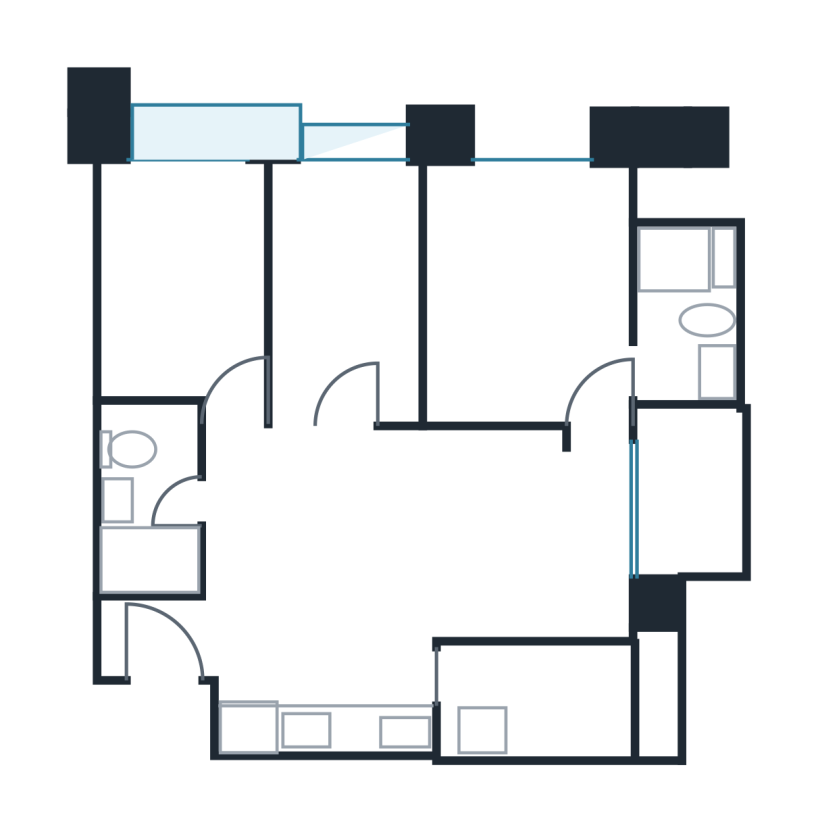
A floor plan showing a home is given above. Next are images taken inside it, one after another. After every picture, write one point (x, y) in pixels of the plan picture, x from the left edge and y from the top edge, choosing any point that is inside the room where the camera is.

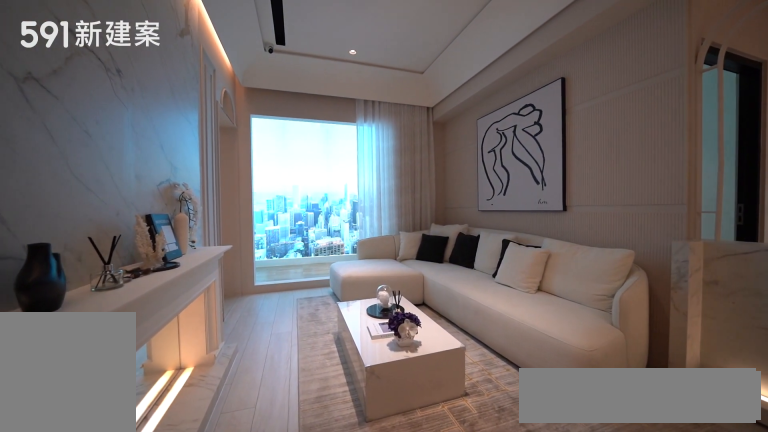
(500, 533)
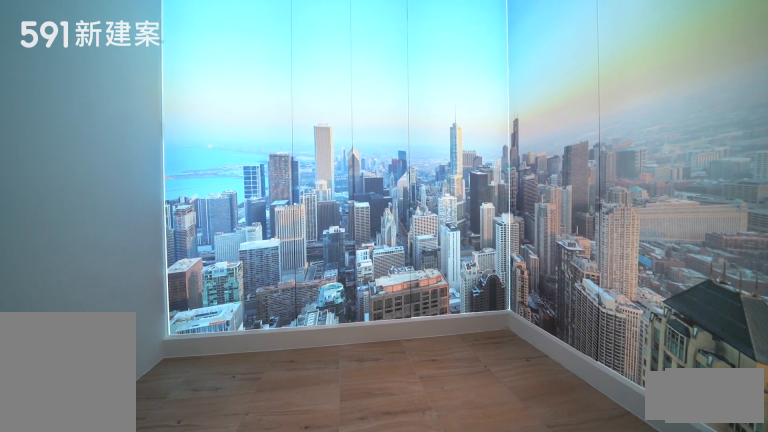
(688, 489)
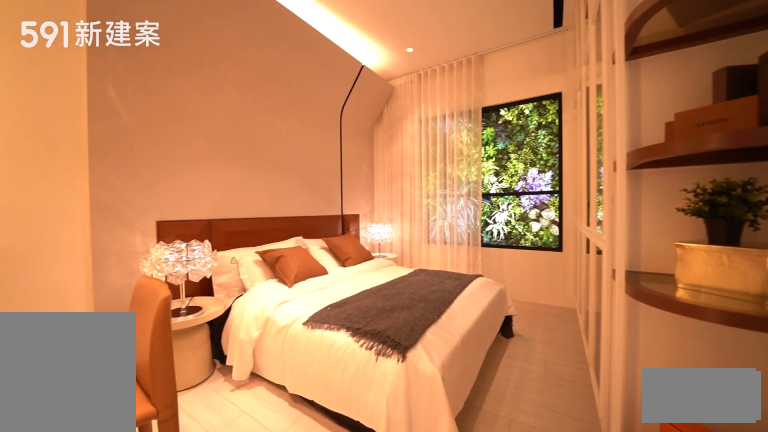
(527, 293)
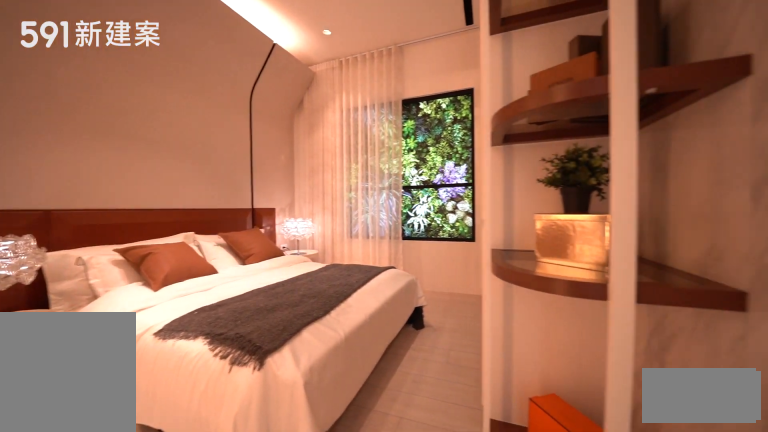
(527, 293)
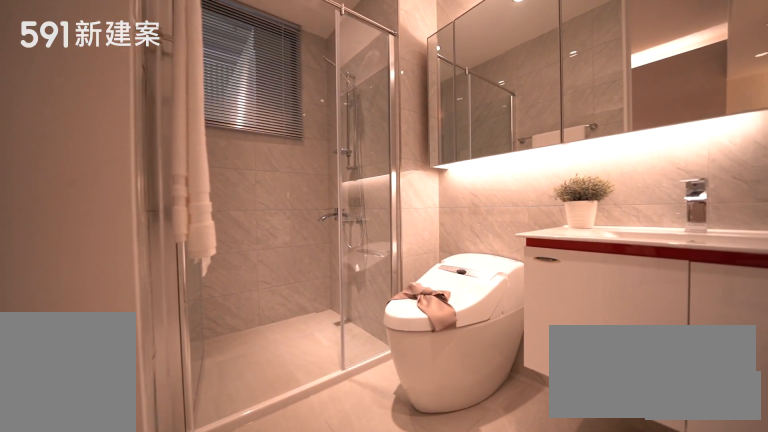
(689, 312)
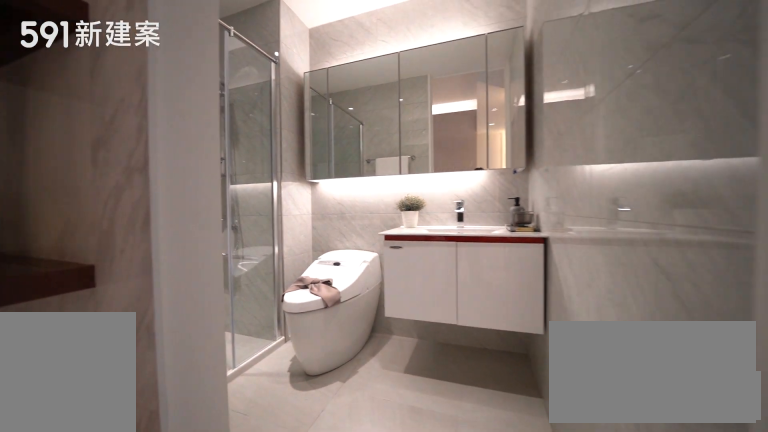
(689, 312)
